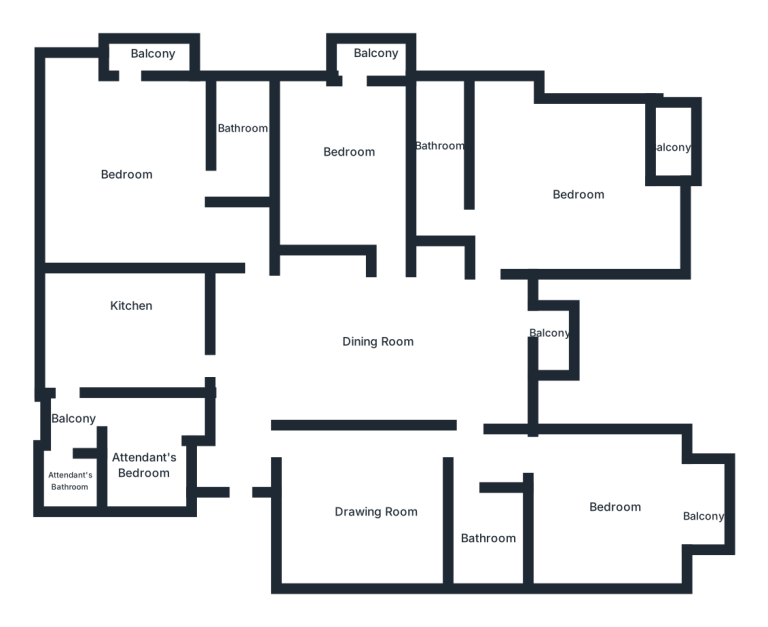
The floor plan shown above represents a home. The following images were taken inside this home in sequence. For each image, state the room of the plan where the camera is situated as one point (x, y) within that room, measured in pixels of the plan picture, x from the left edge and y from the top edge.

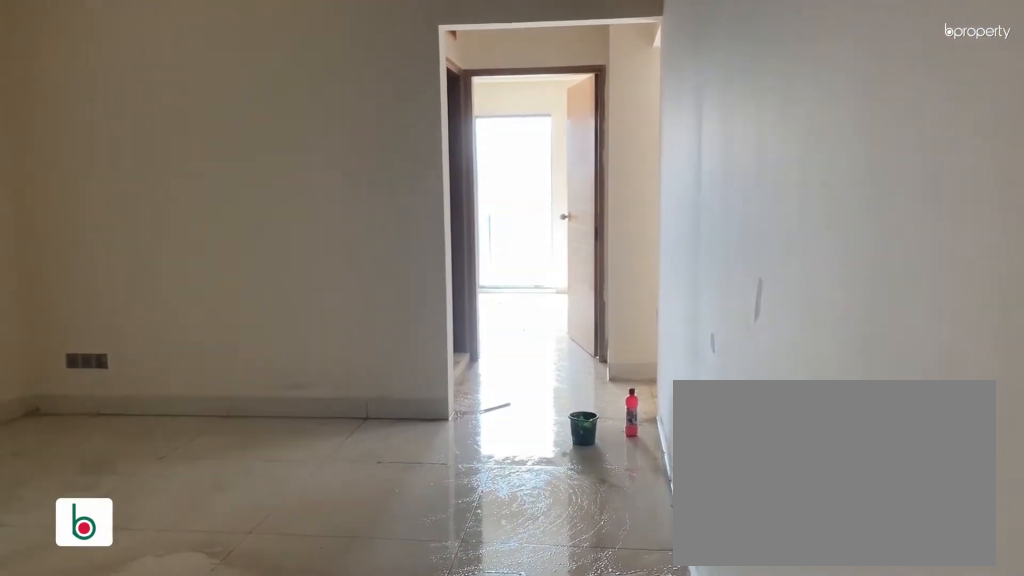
(332, 485)
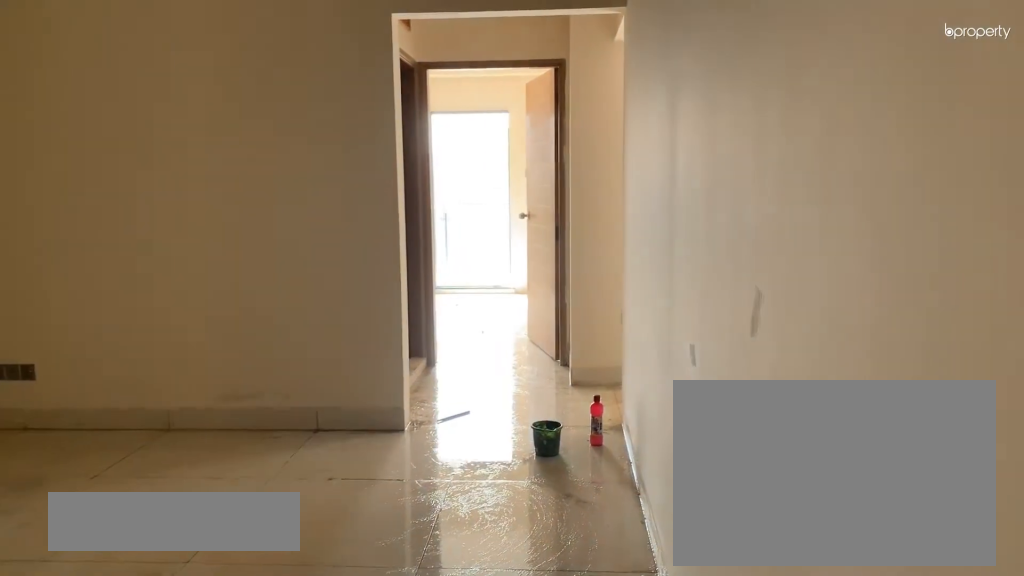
(332, 485)
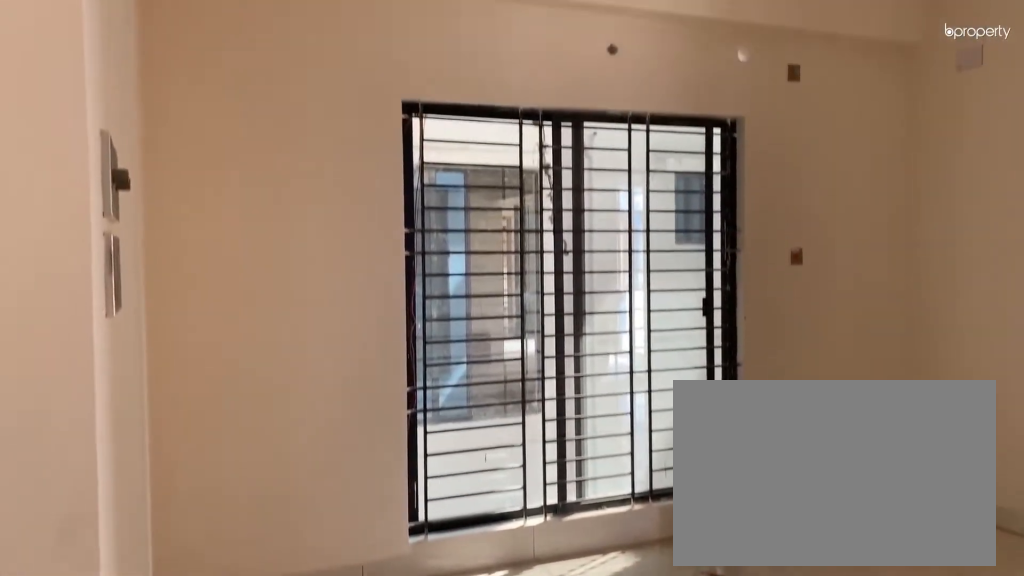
(378, 511)
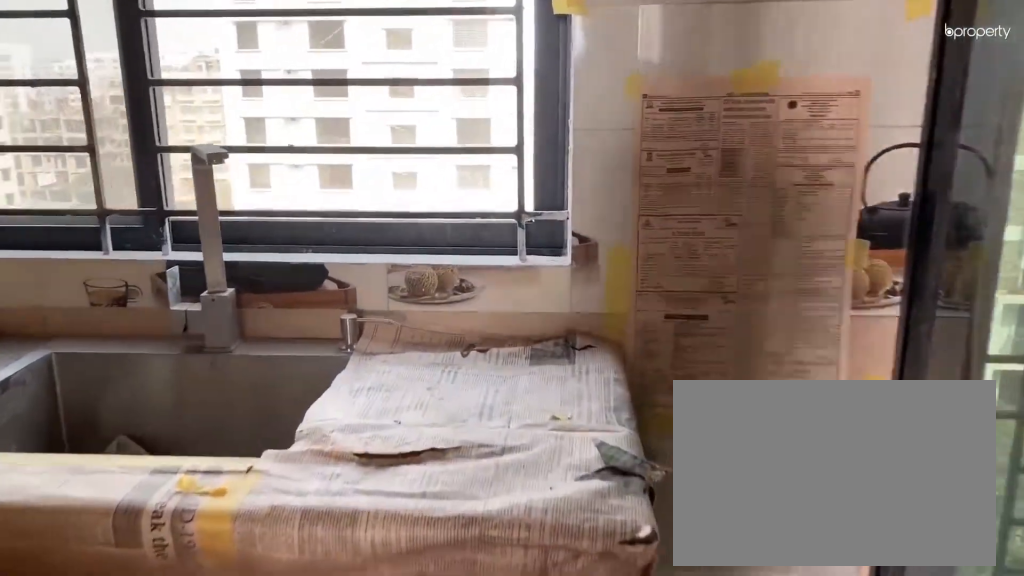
(127, 323)
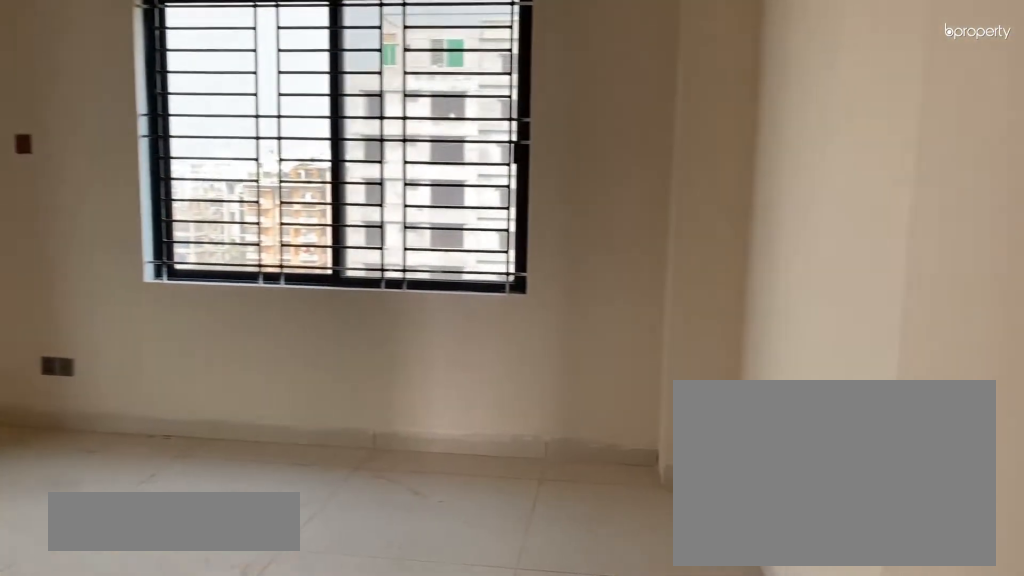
(134, 176)
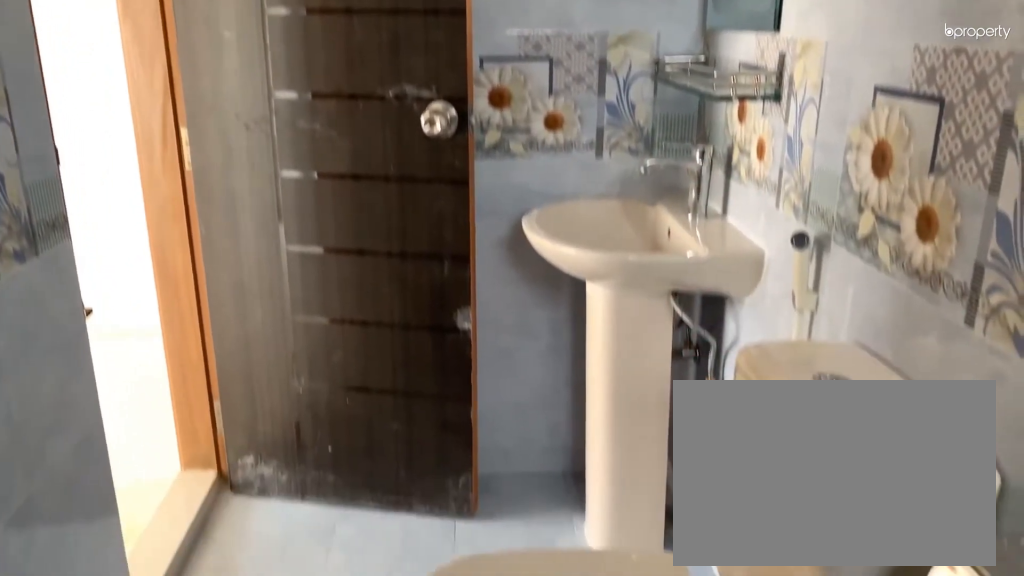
(234, 152)
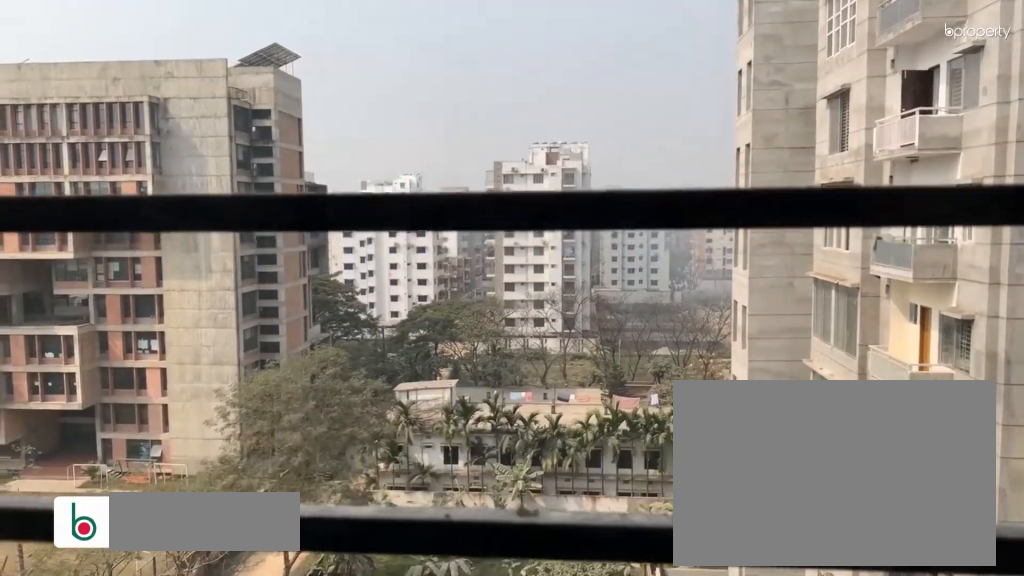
(140, 66)
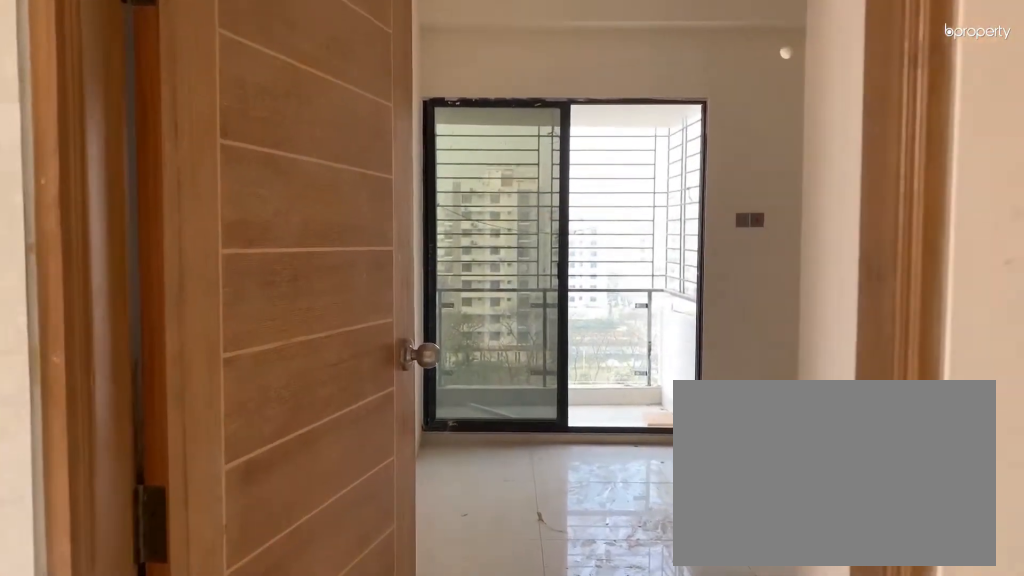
(378, 251)
